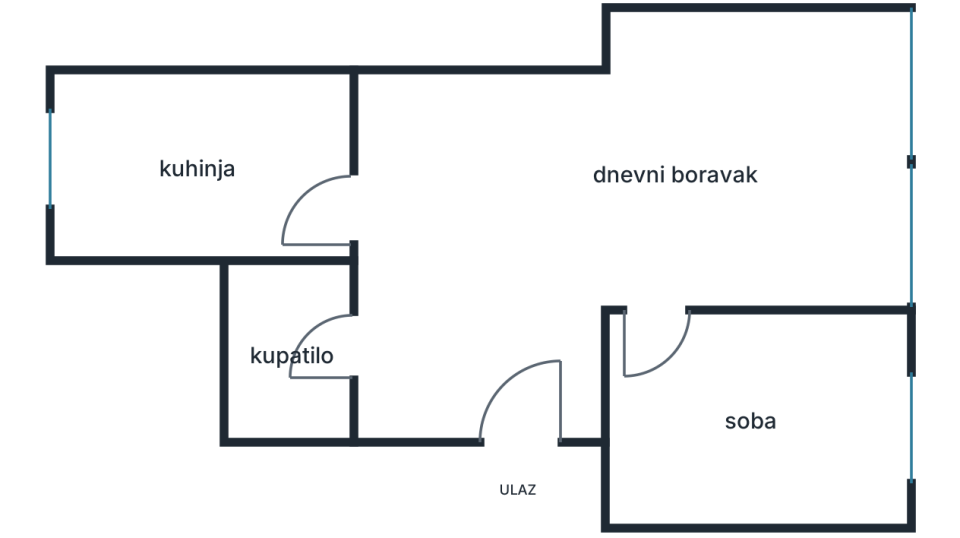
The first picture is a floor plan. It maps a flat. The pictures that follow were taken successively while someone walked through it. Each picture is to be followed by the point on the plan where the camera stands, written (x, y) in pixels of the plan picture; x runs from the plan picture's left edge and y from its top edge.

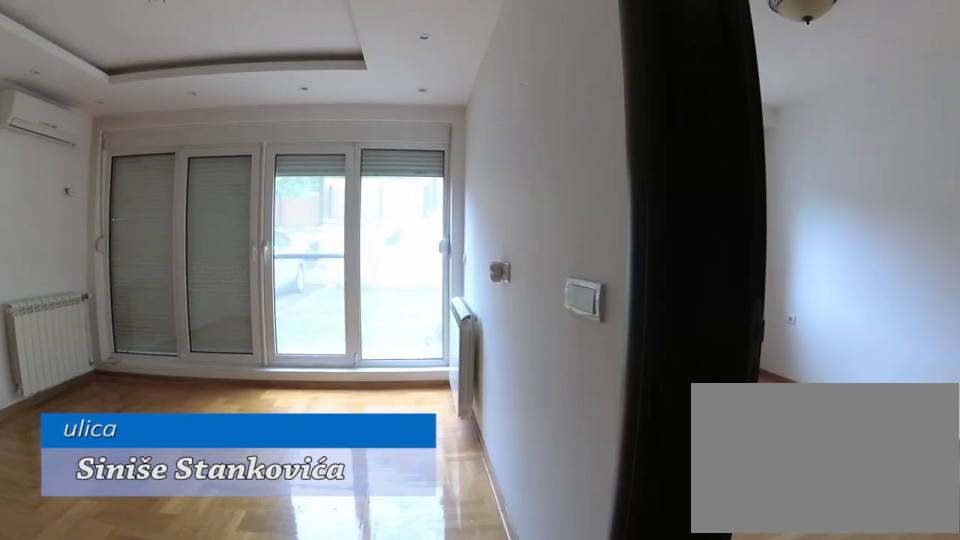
(561, 280)
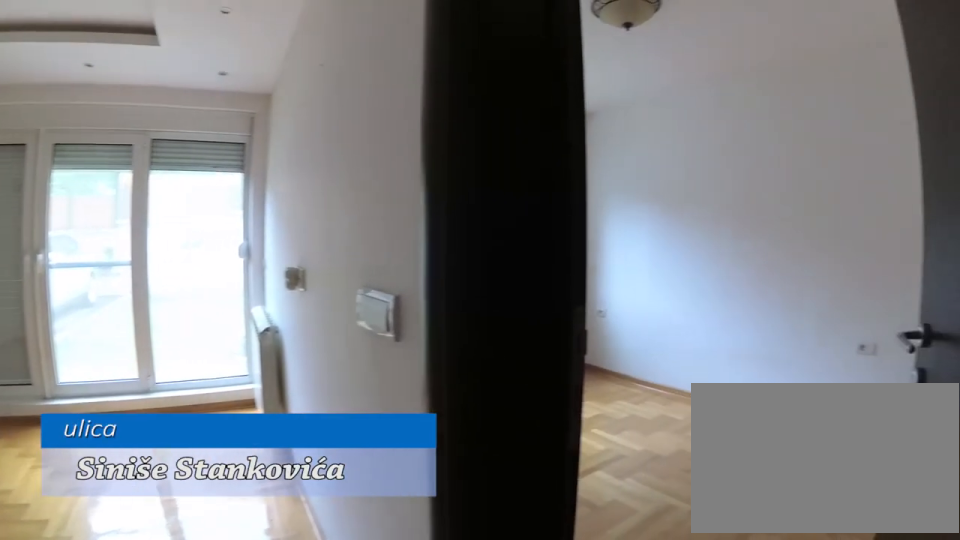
(592, 278)
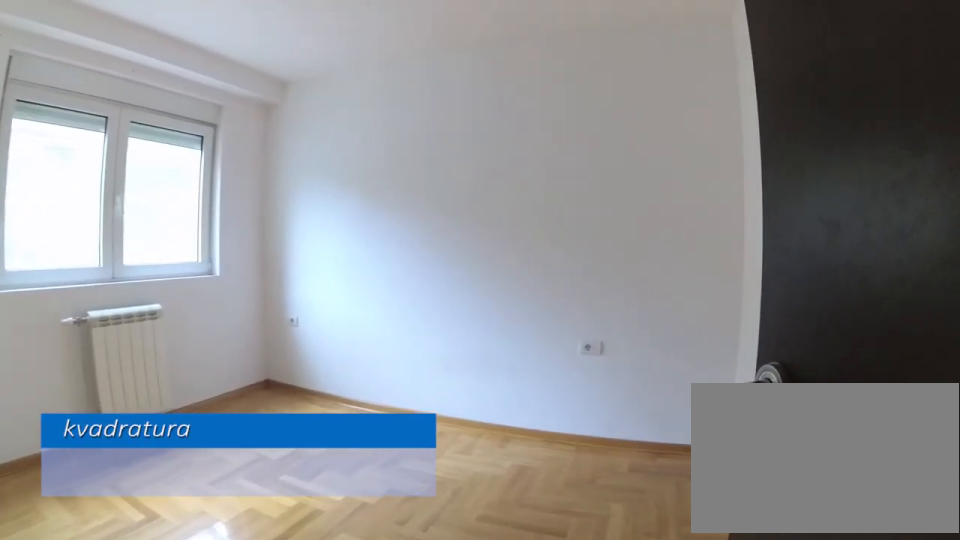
(667, 296)
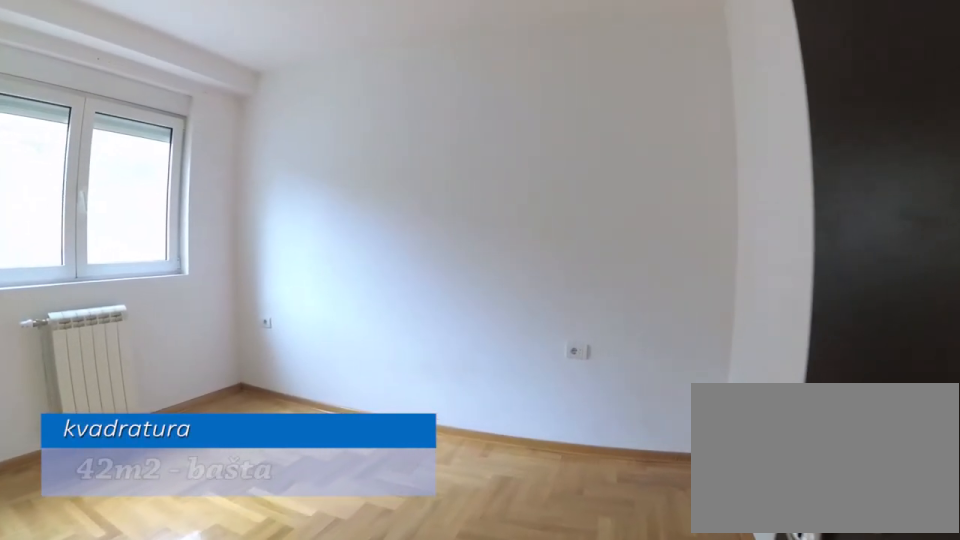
(668, 302)
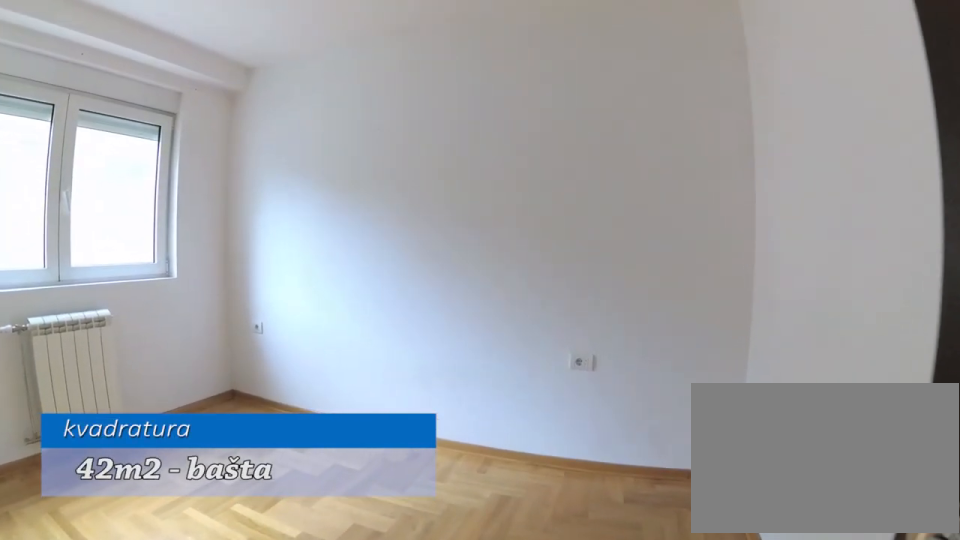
(668, 309)
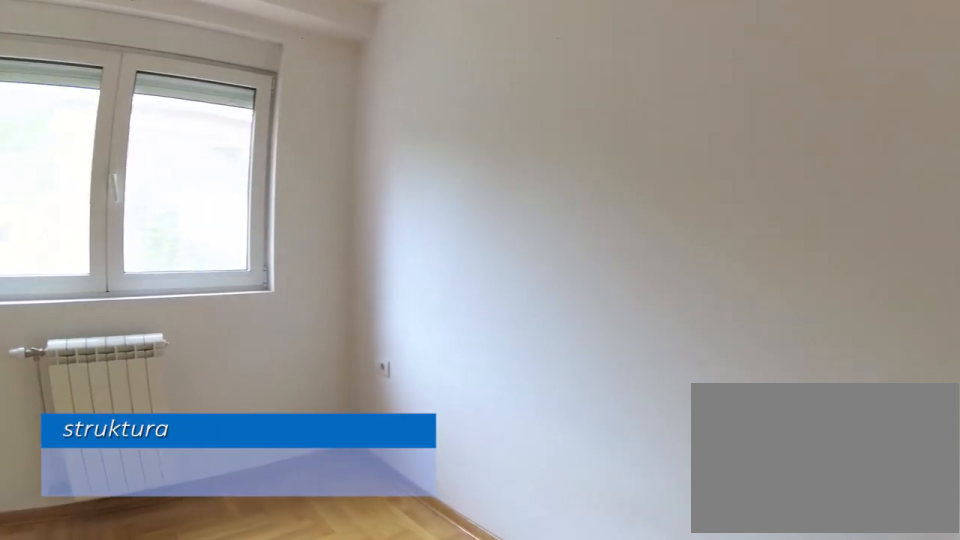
(651, 381)
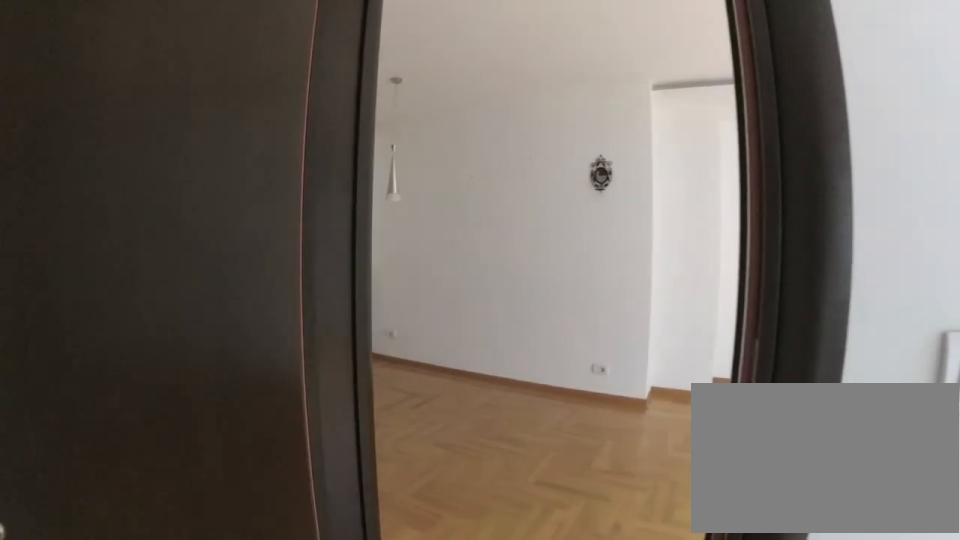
(665, 378)
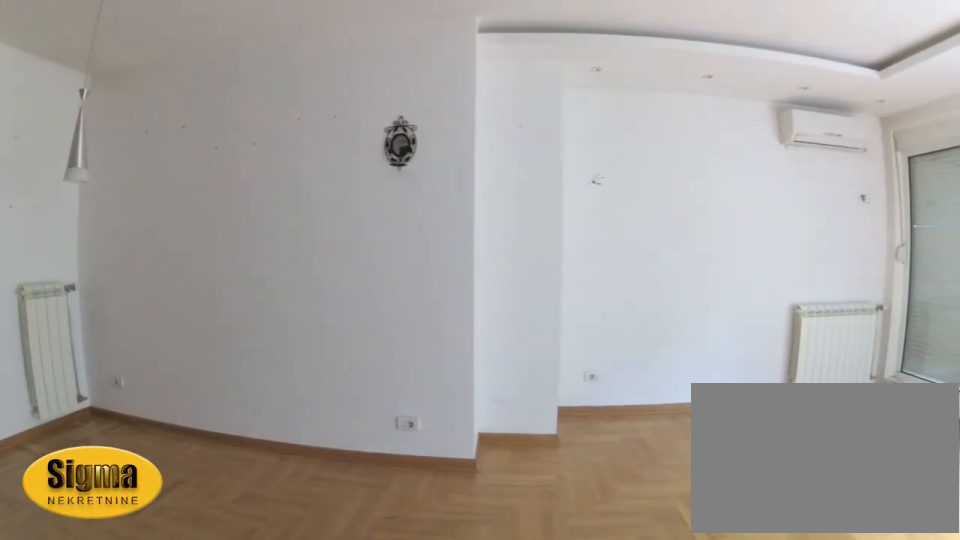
(659, 293)
